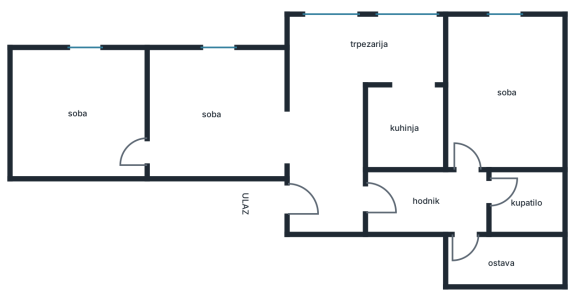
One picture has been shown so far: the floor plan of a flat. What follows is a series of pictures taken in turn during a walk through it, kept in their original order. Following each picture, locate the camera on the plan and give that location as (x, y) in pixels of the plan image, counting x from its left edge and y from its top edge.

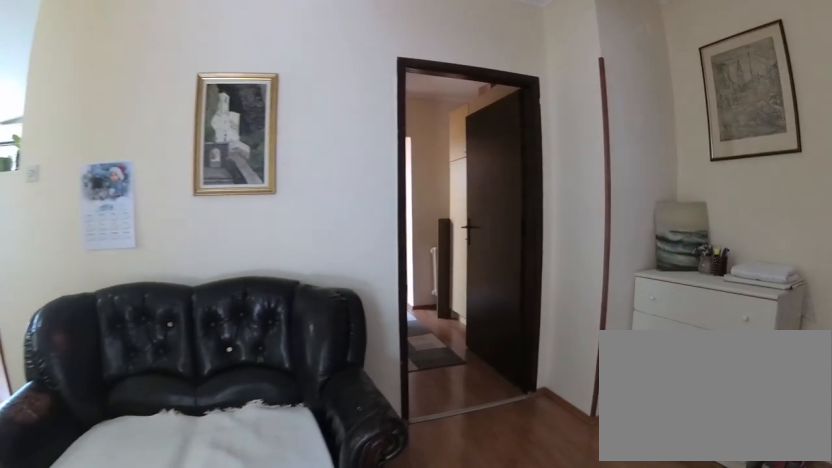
(290, 160)
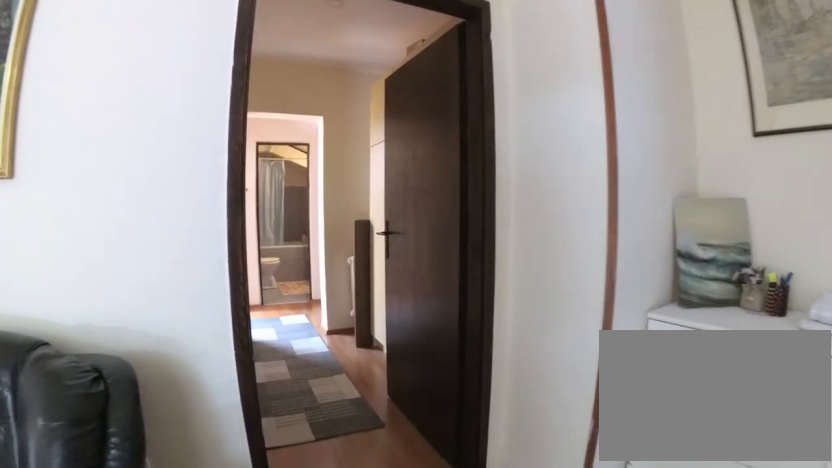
(316, 179)
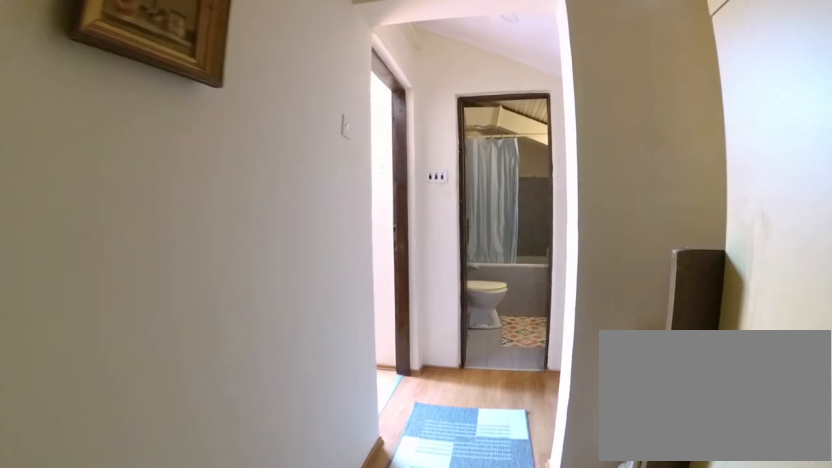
(376, 196)
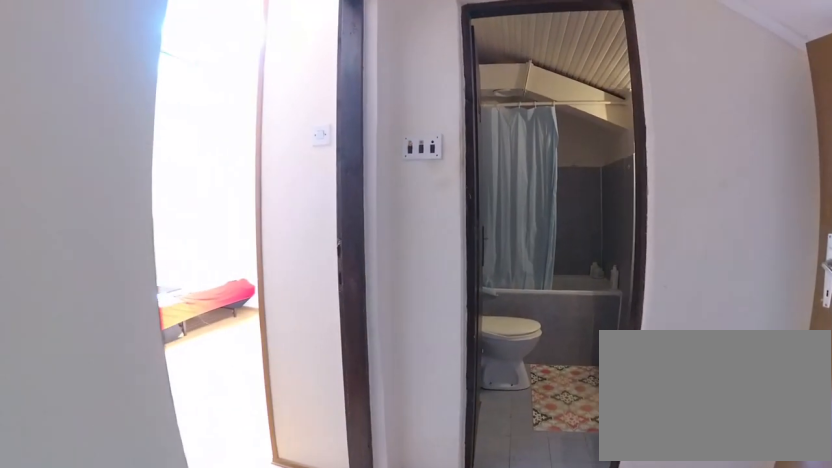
(414, 200)
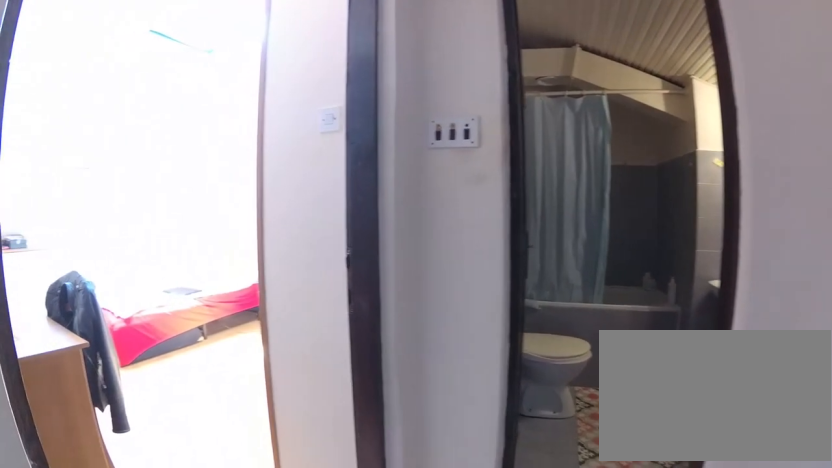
(426, 200)
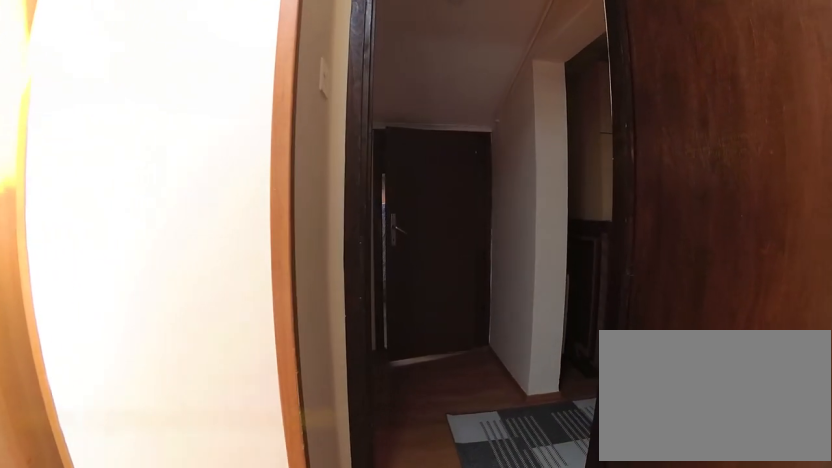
(474, 98)
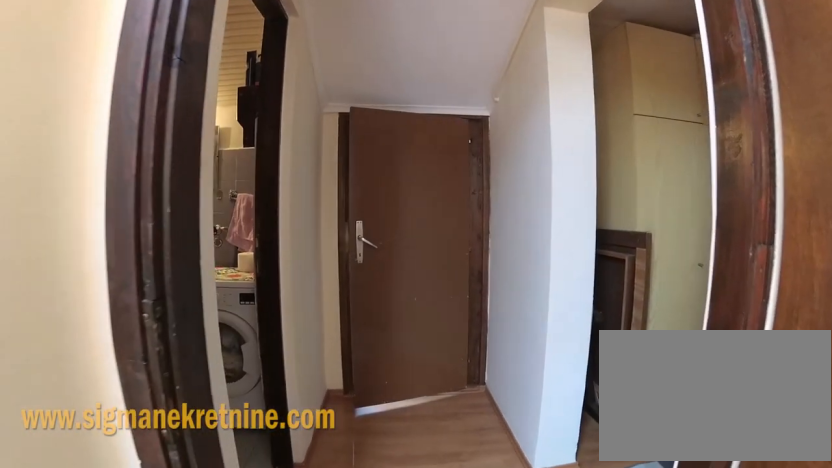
(474, 123)
